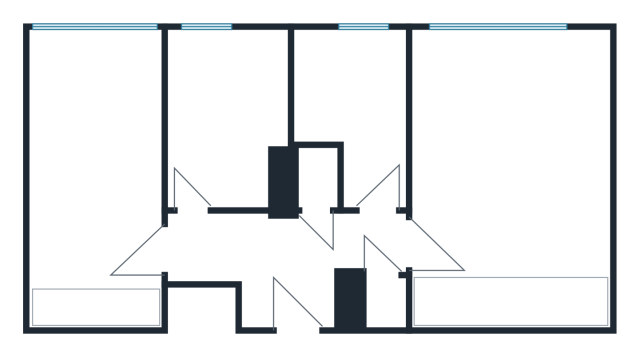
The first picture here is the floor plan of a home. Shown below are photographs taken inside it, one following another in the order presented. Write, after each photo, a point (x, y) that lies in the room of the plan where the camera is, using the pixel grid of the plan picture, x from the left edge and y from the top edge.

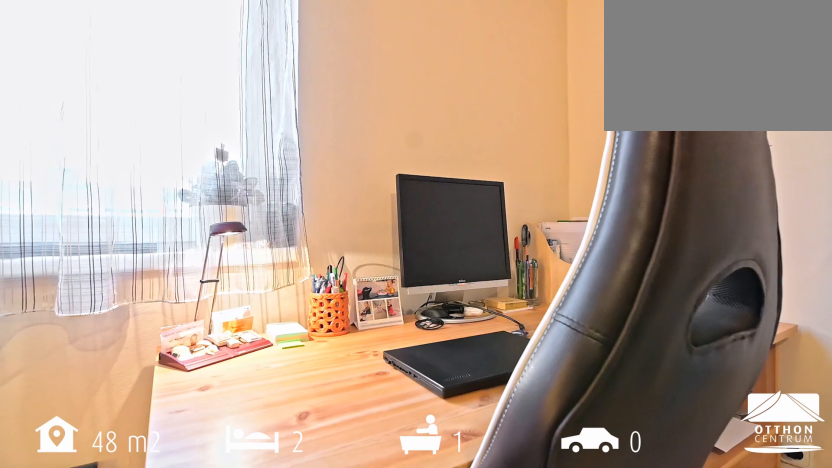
(506, 169)
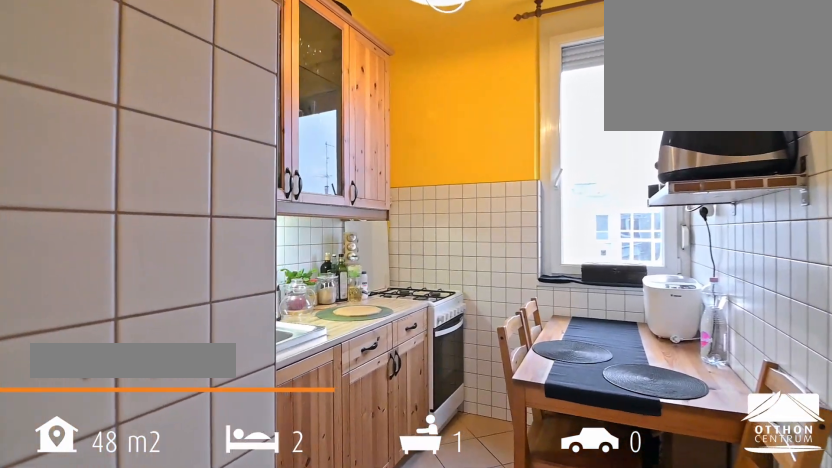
(357, 89)
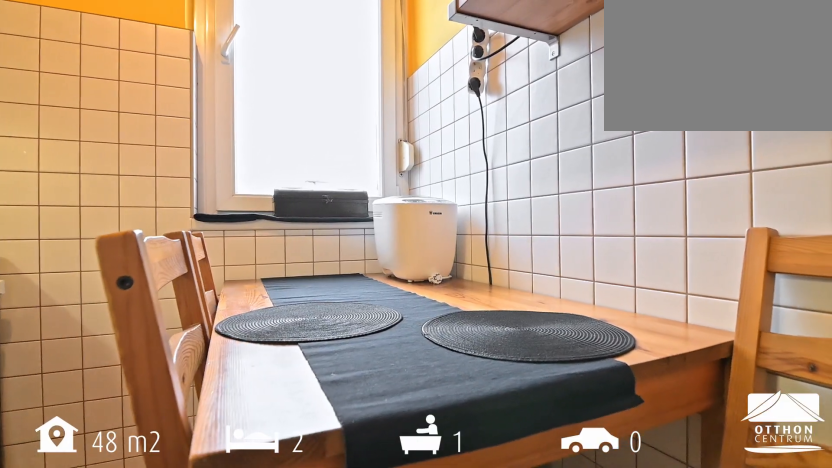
(357, 89)
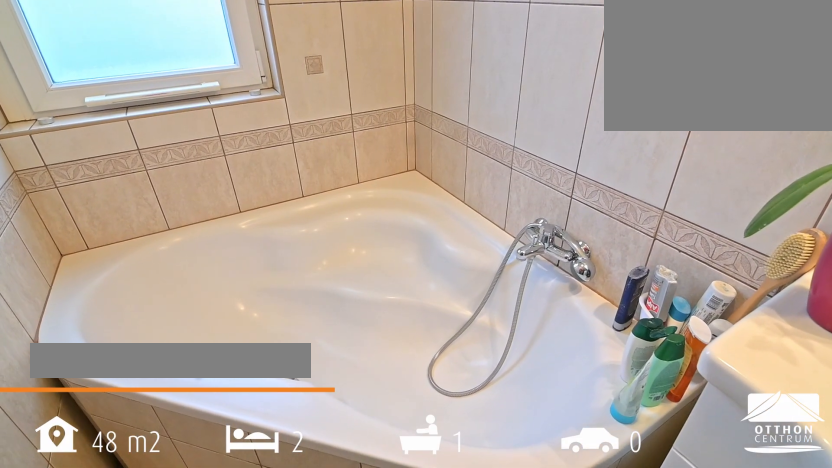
(229, 106)
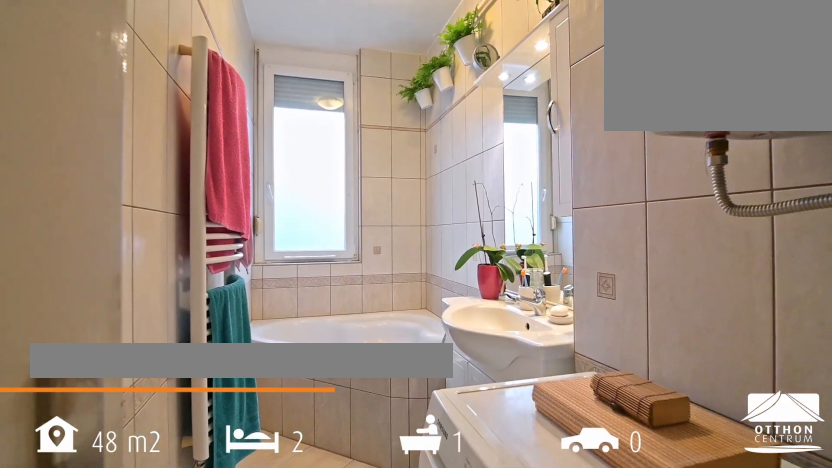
(230, 106)
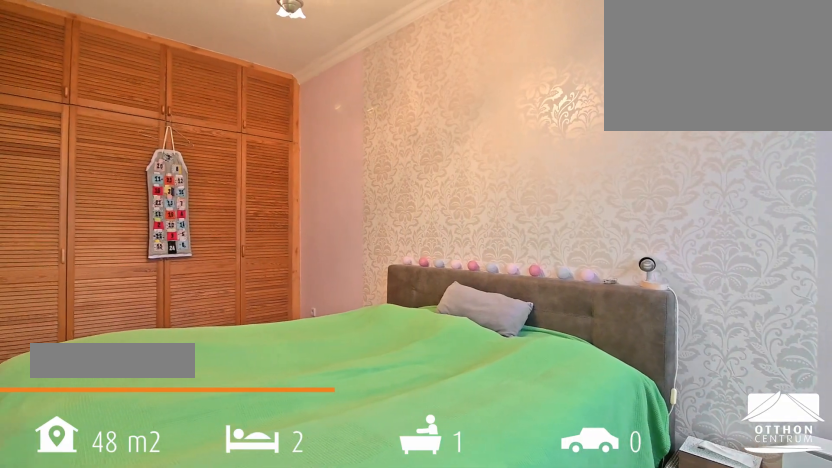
(98, 169)
